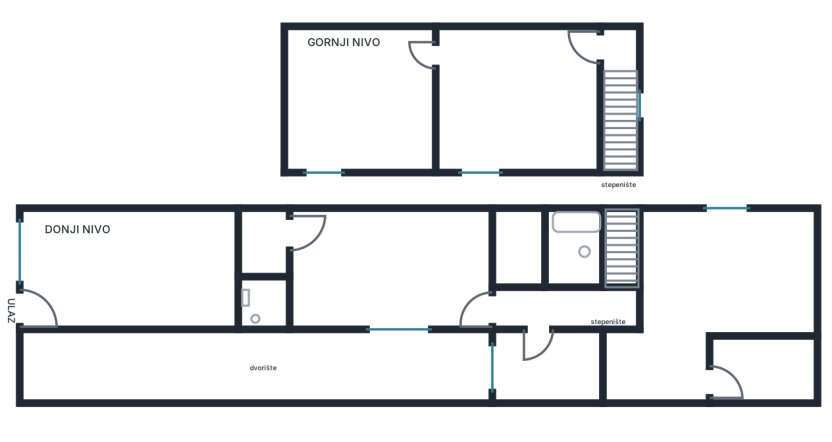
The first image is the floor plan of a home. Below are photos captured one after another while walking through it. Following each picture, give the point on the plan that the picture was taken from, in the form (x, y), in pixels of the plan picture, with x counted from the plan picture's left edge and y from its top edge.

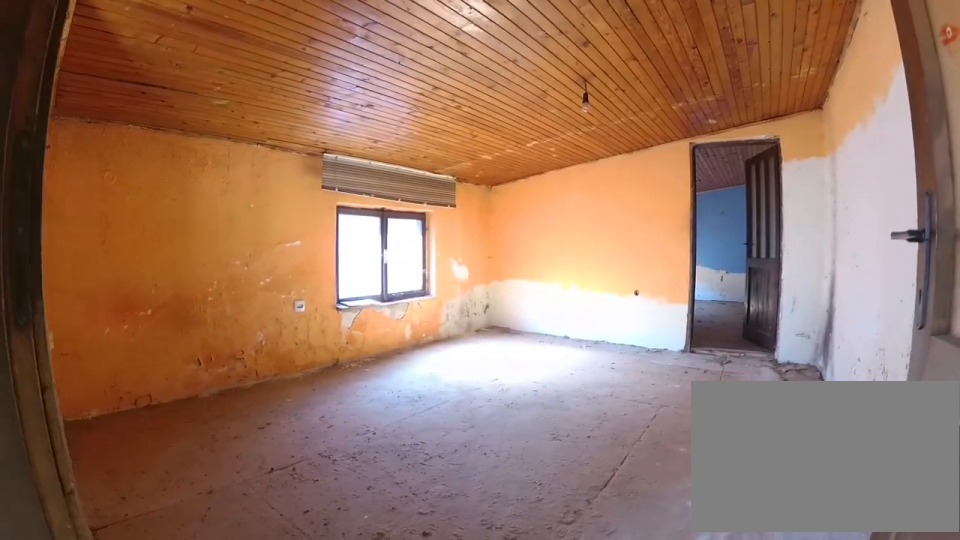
(597, 45)
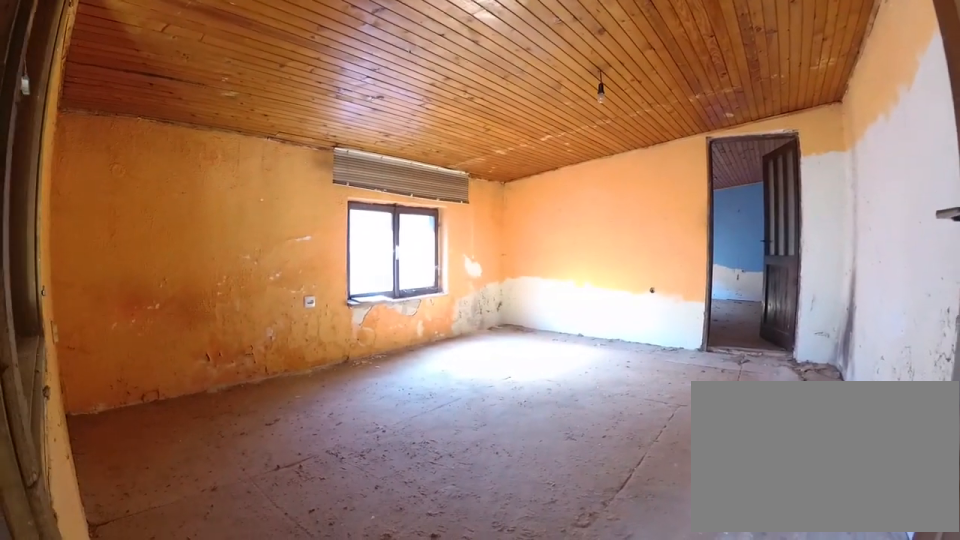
(591, 45)
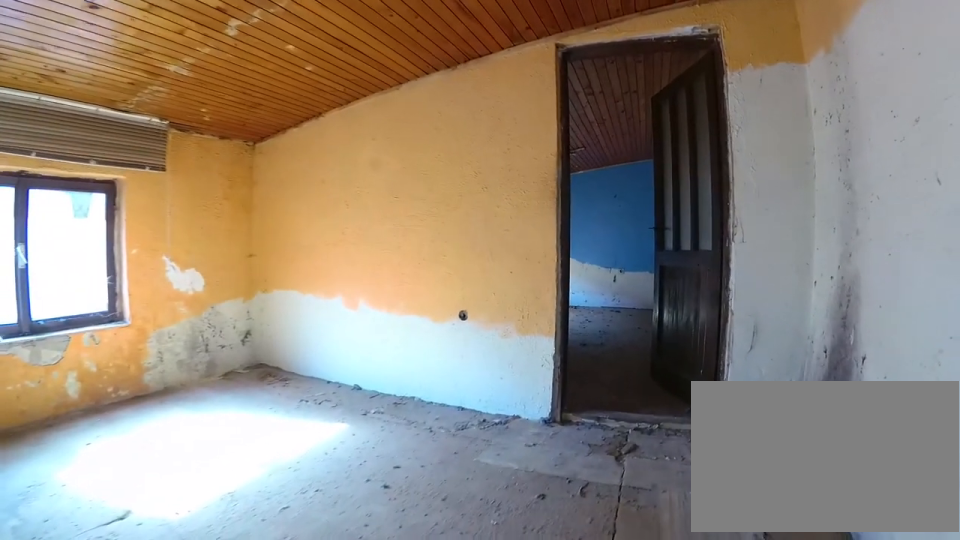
(542, 60)
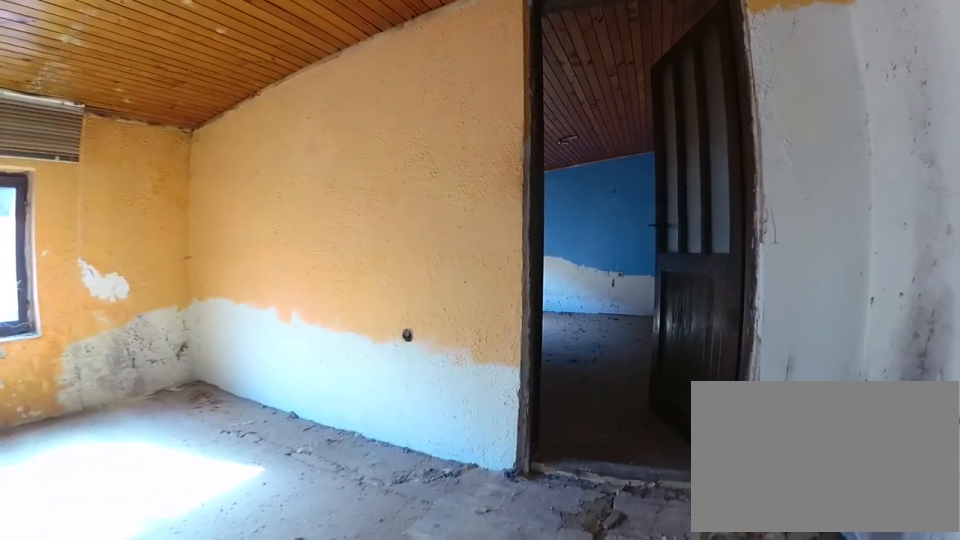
(519, 60)
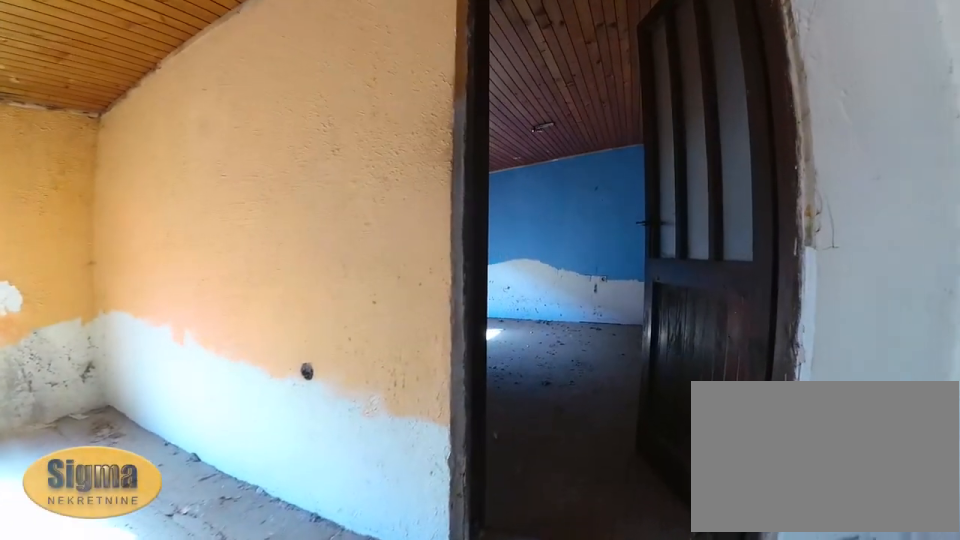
(497, 61)
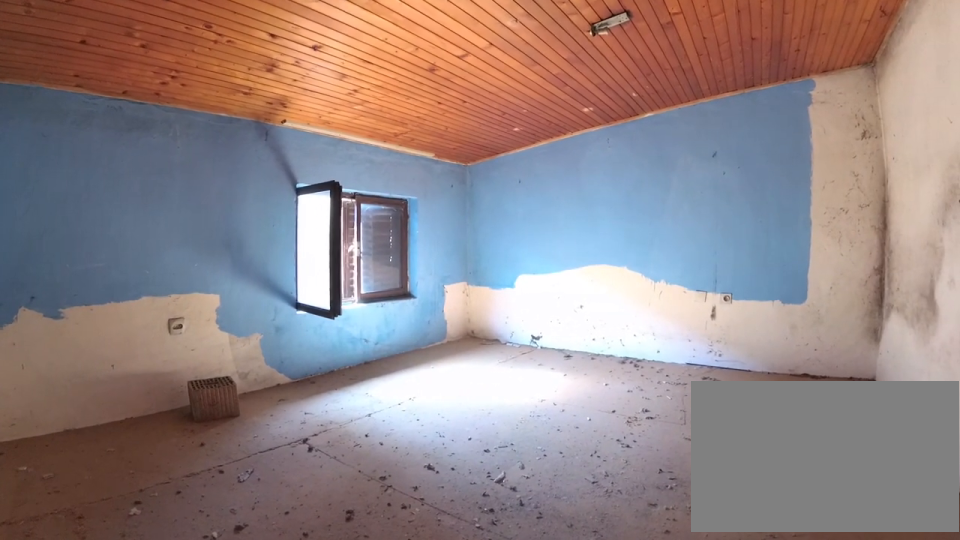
(431, 60)
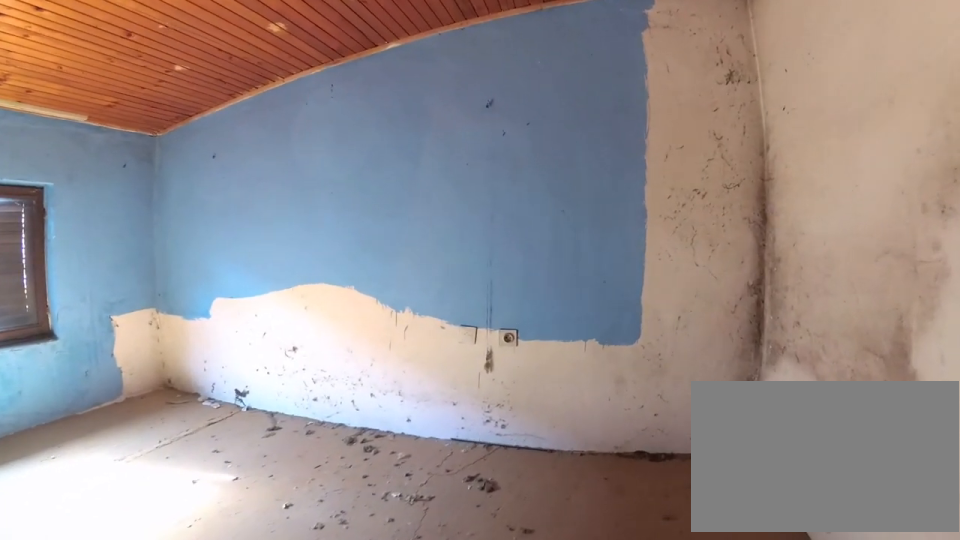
(363, 59)
